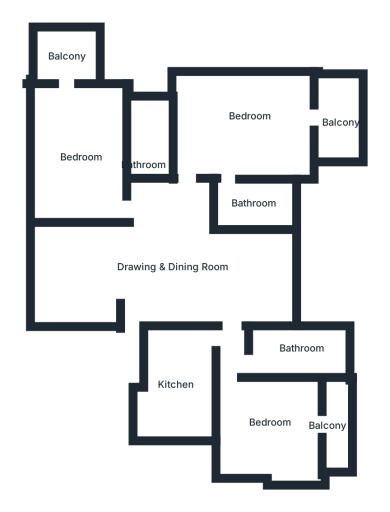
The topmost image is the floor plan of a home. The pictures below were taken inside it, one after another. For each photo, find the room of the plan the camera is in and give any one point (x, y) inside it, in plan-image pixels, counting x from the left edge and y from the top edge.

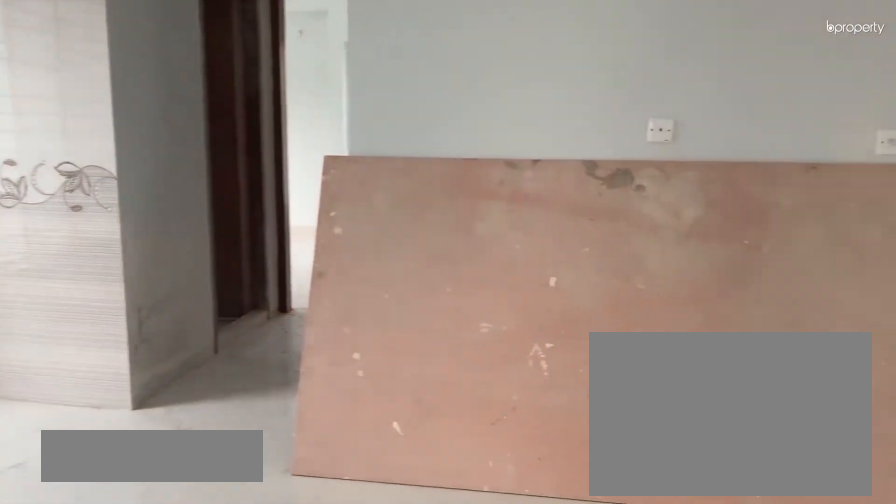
(149, 274)
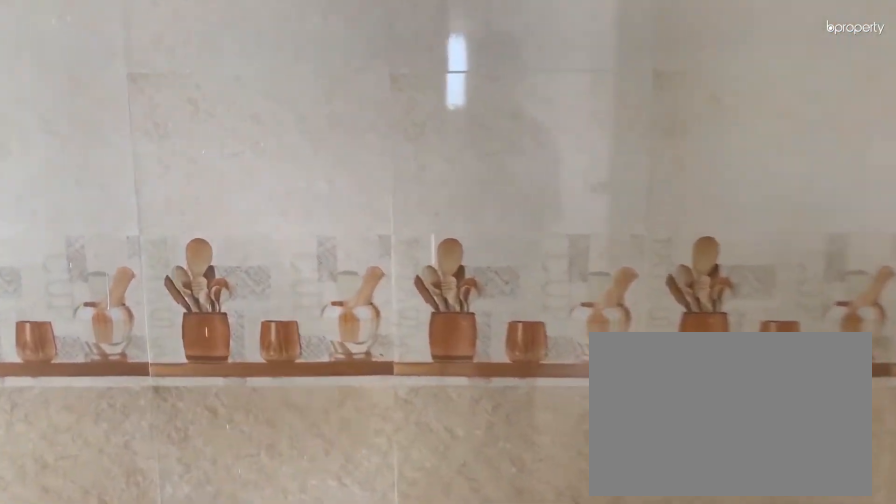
(175, 381)
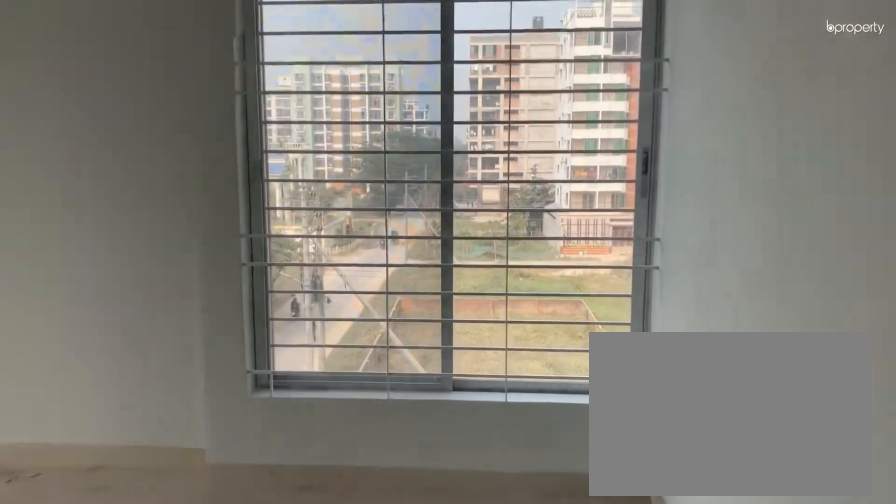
(281, 428)
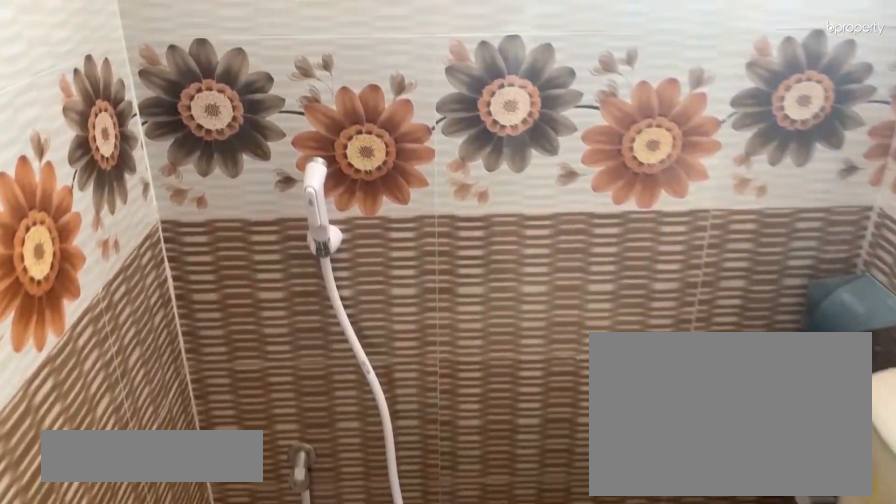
(292, 347)
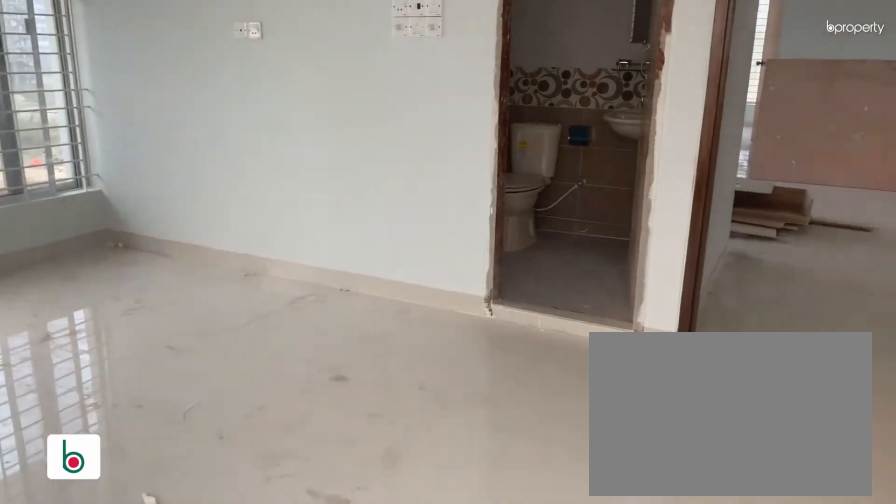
(242, 134)
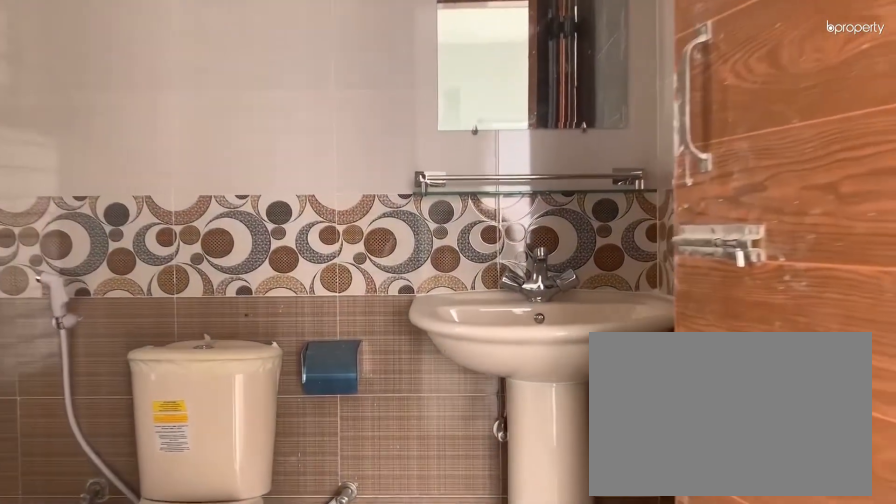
(250, 203)
